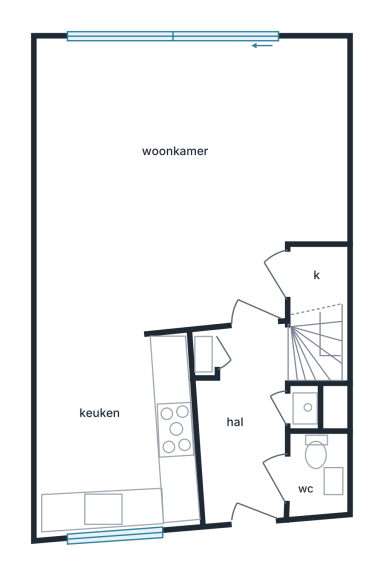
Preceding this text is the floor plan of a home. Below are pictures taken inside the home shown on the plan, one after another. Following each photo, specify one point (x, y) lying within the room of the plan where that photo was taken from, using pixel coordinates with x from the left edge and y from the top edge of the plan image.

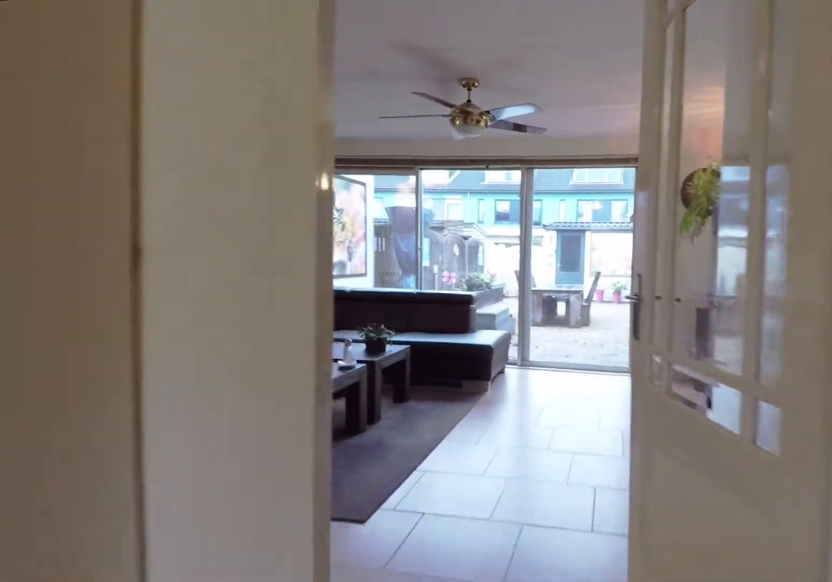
(245, 424)
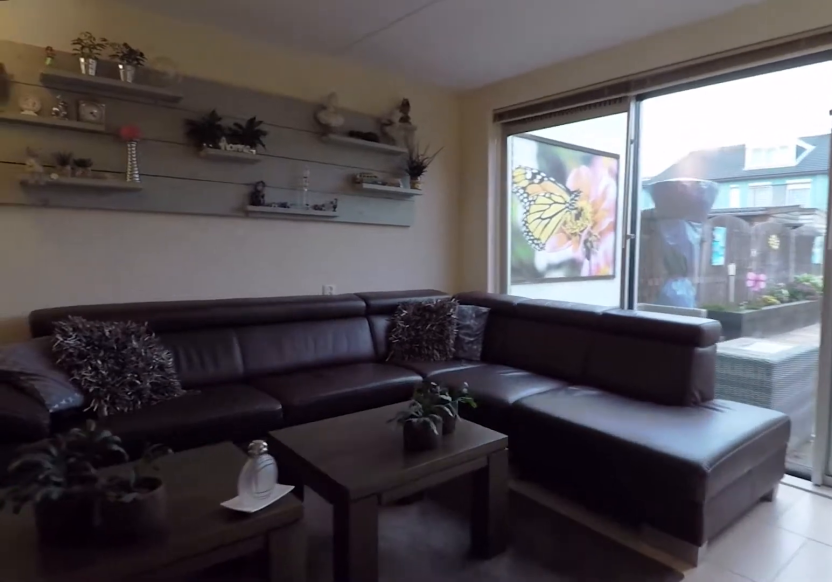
(196, 214)
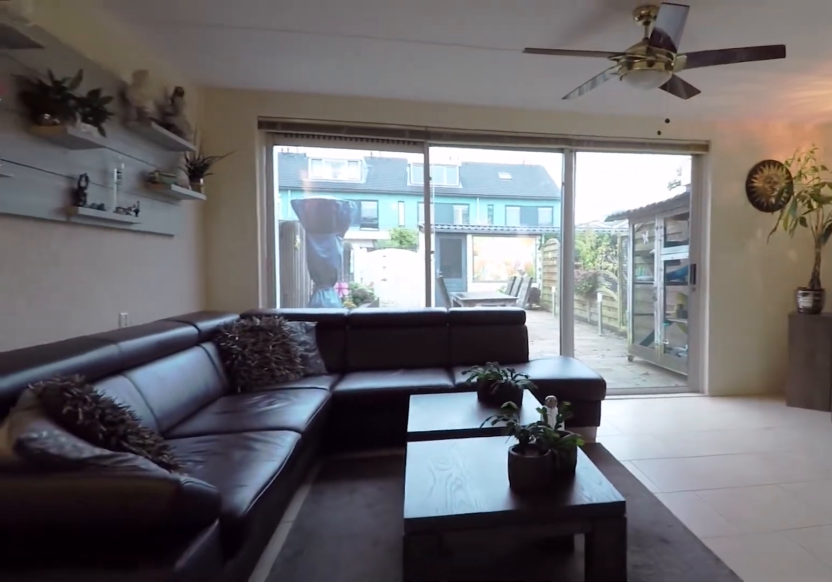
(196, 214)
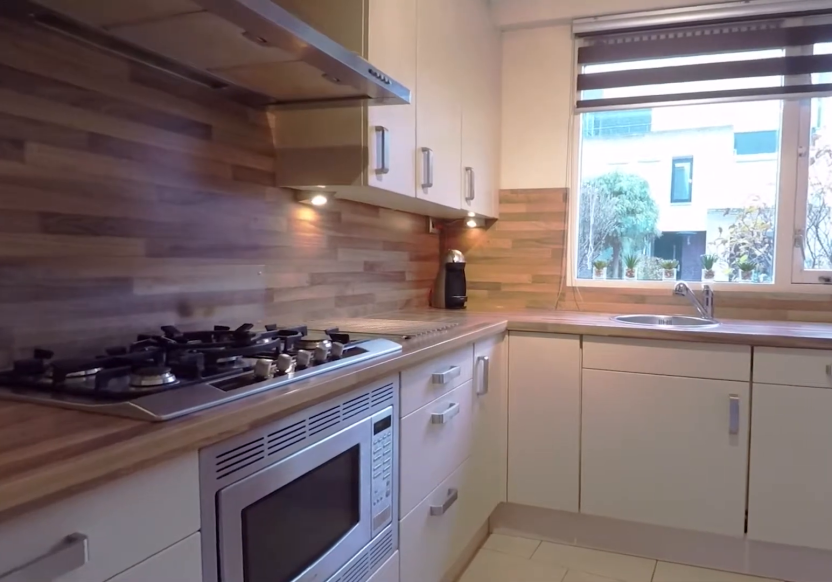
(116, 435)
